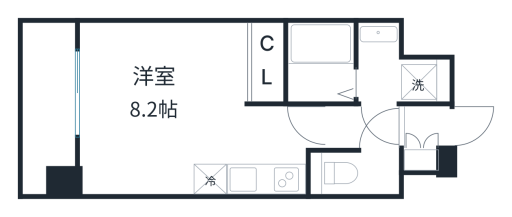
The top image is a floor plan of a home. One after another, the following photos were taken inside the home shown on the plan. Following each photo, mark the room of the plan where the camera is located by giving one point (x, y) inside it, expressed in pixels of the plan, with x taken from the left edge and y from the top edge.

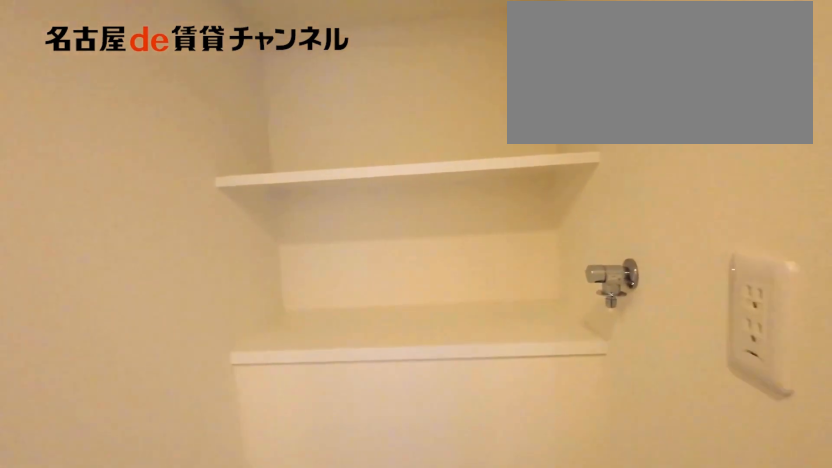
(396, 69)
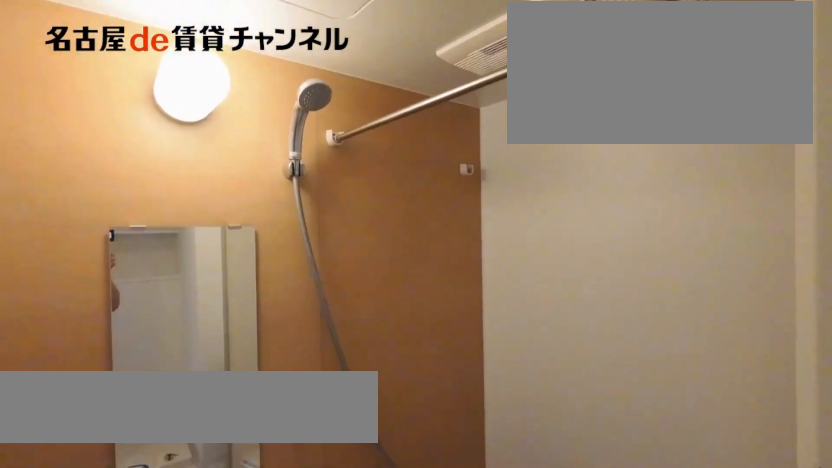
(321, 62)
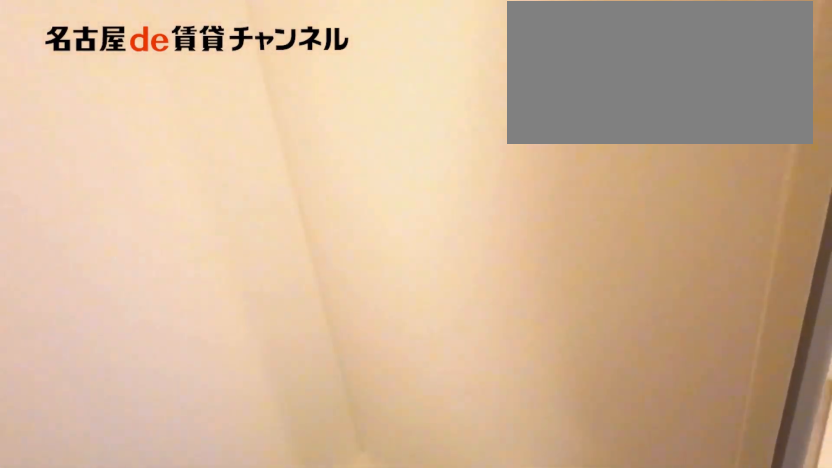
(321, 62)
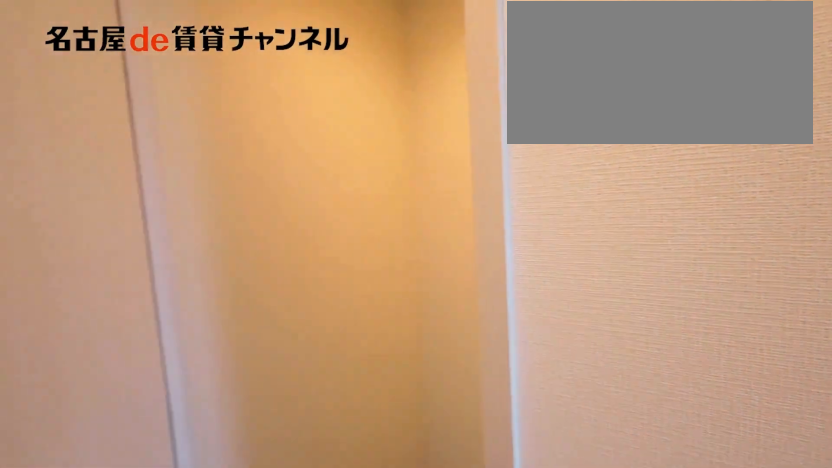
(355, 173)
